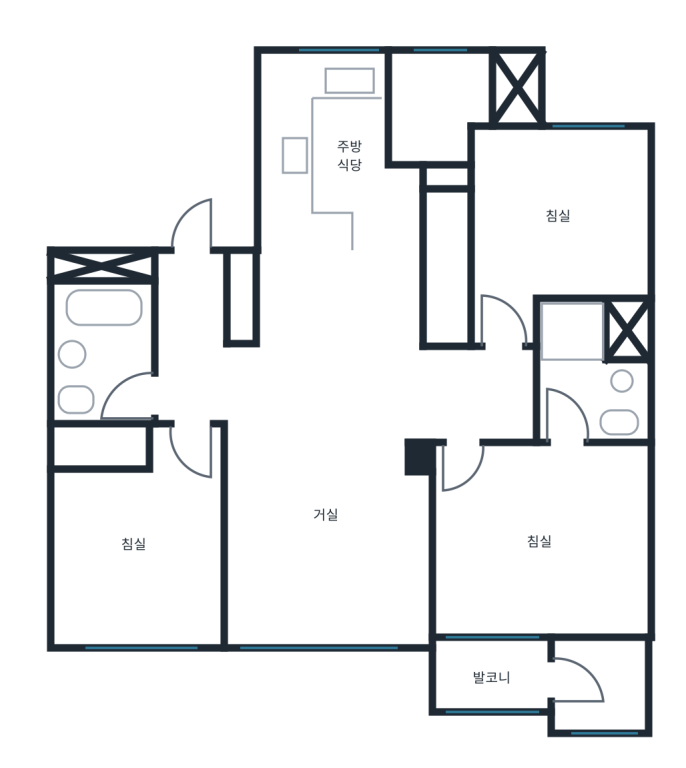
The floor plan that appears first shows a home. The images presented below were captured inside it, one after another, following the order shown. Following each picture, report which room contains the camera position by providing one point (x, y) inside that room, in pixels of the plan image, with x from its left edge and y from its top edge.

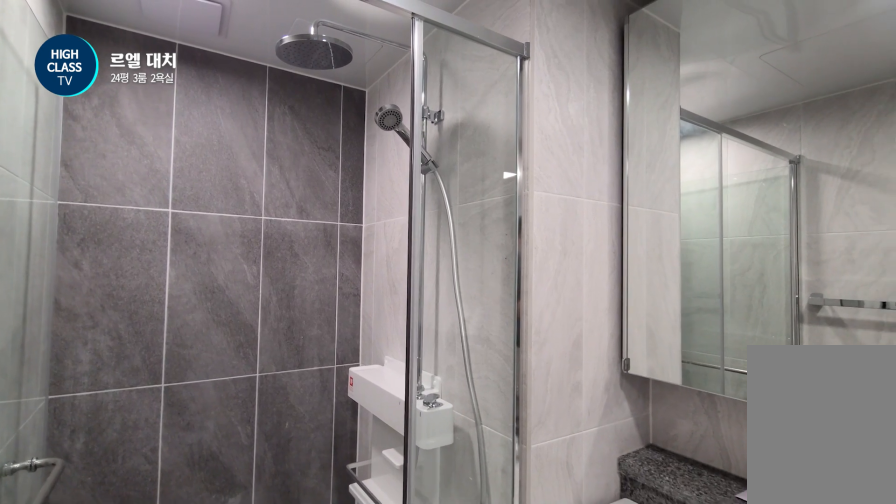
(592, 374)
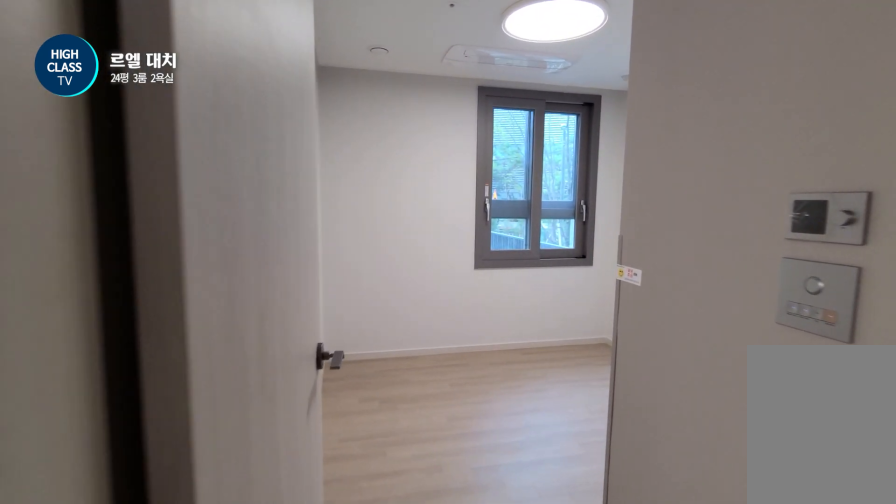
(483, 397)
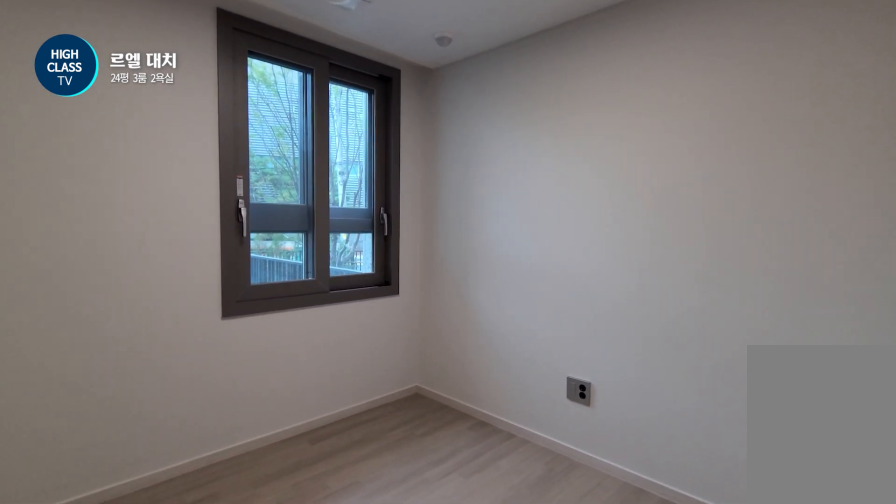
(552, 222)
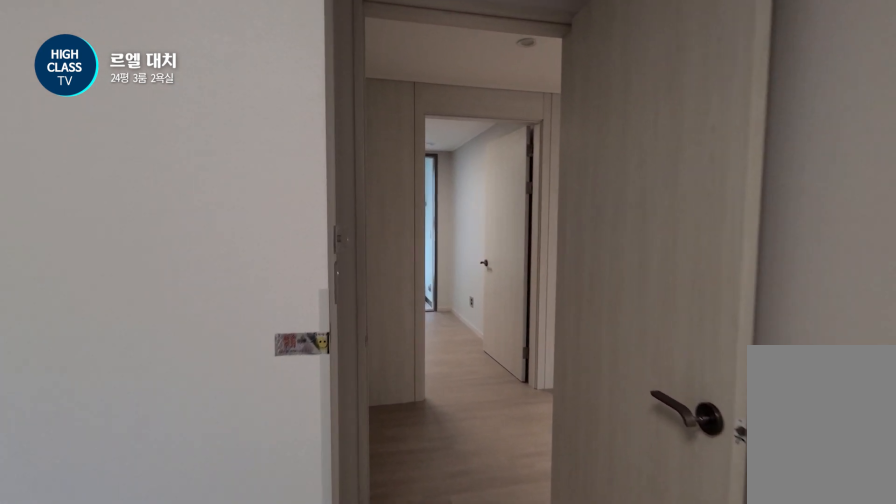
(552, 222)
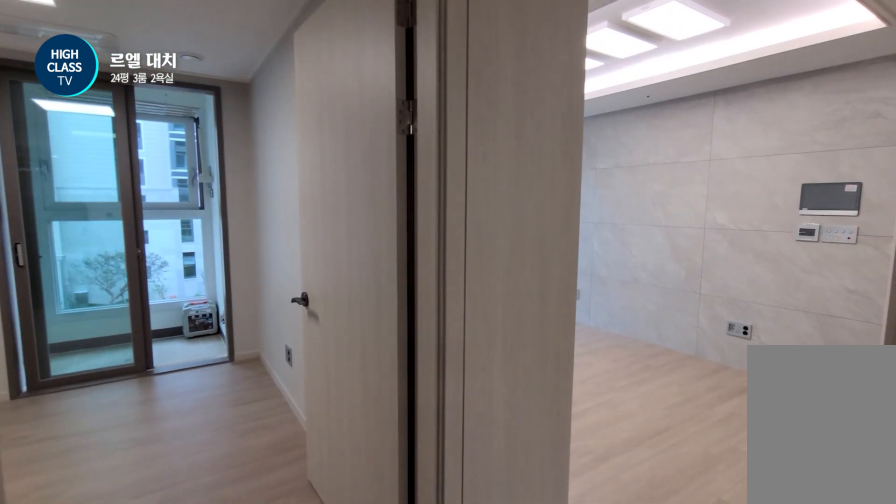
(483, 395)
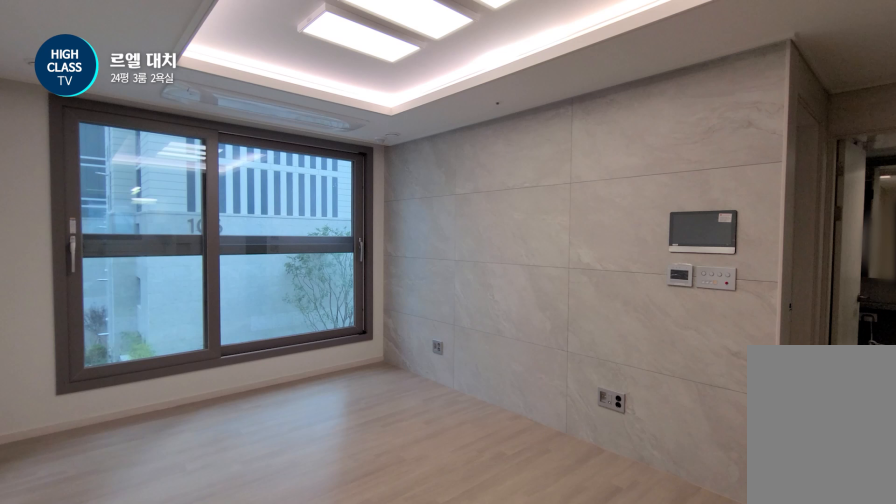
(326, 495)
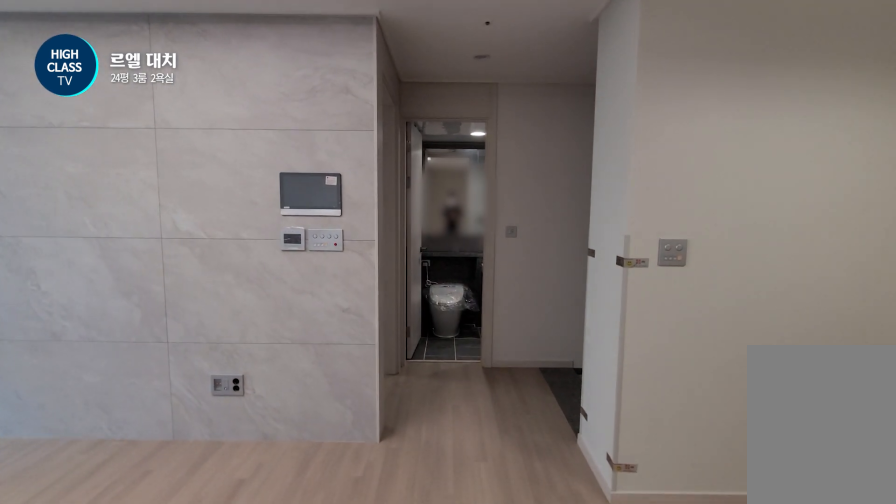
(326, 495)
